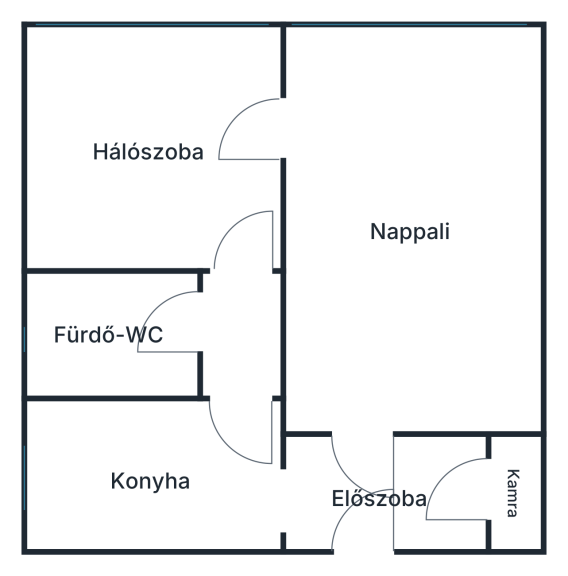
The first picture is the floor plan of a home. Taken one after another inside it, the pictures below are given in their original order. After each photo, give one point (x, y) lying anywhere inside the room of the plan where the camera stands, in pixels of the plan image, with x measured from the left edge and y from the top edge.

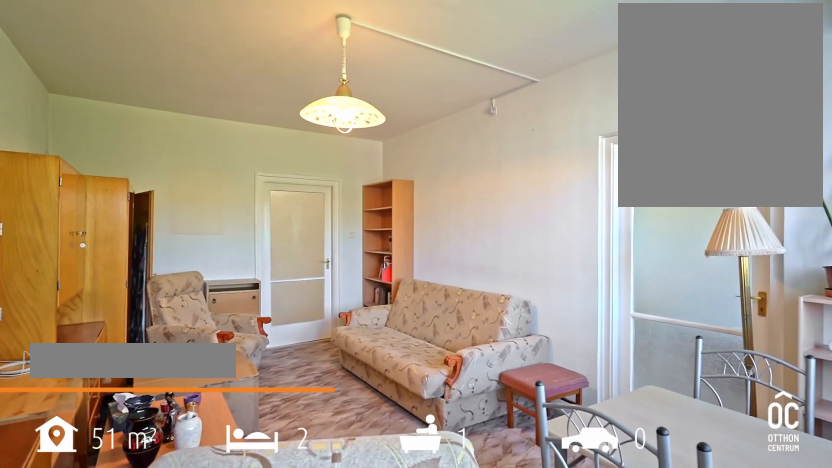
(407, 230)
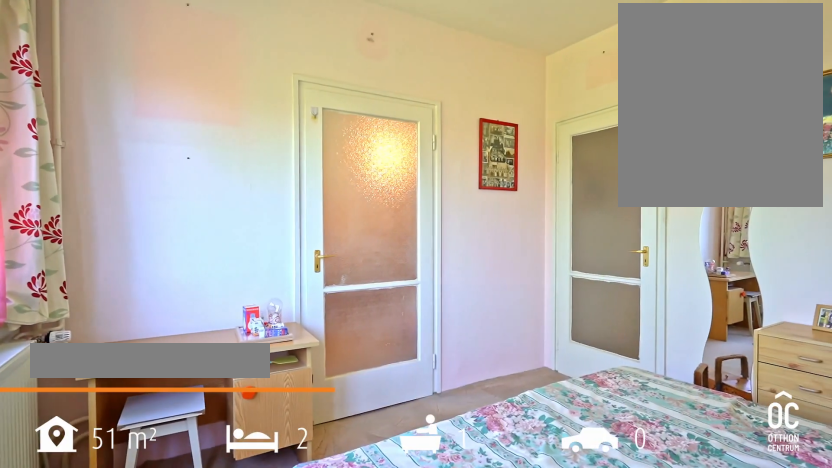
(155, 147)
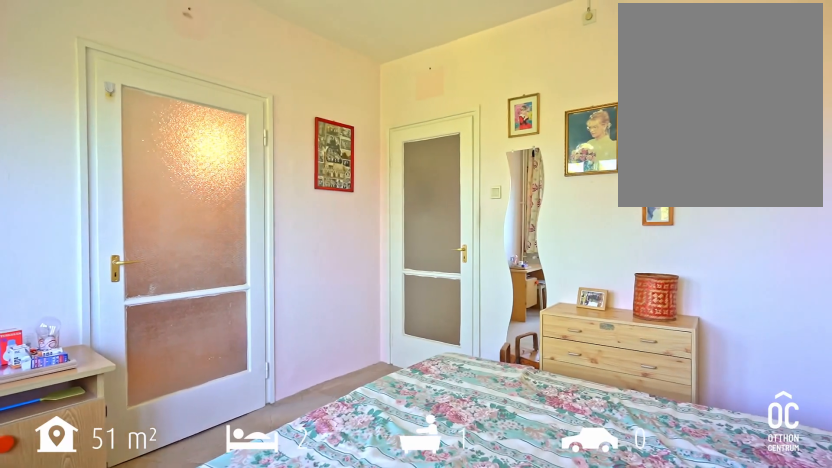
(155, 147)
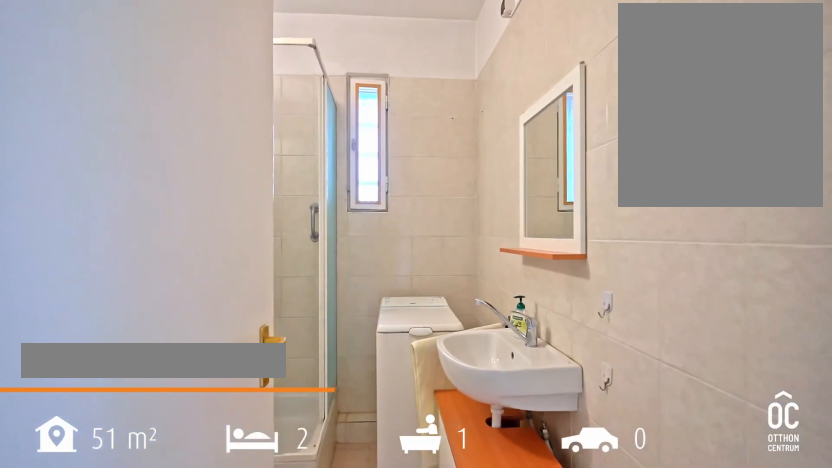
(111, 334)
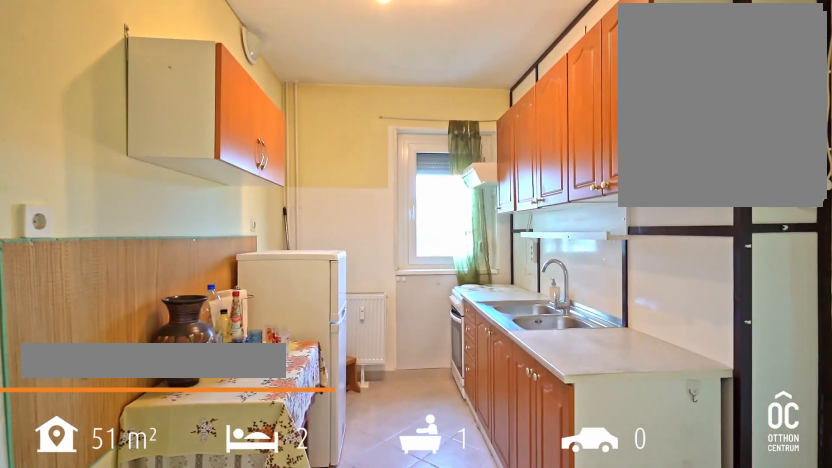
(153, 477)
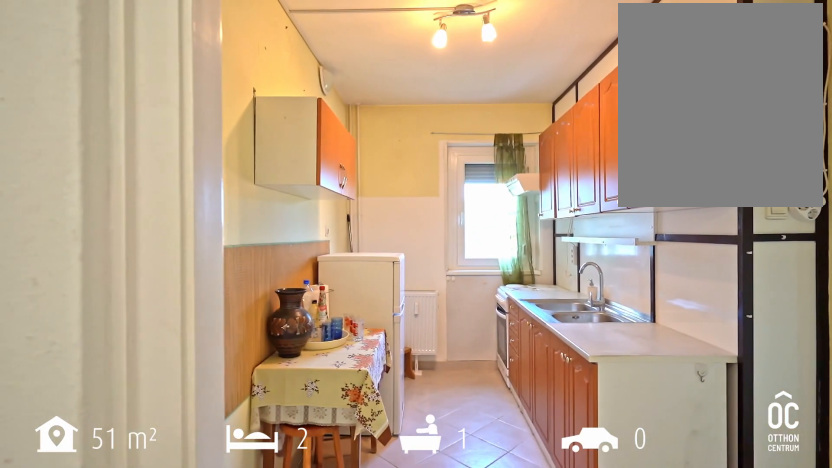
(153, 477)
